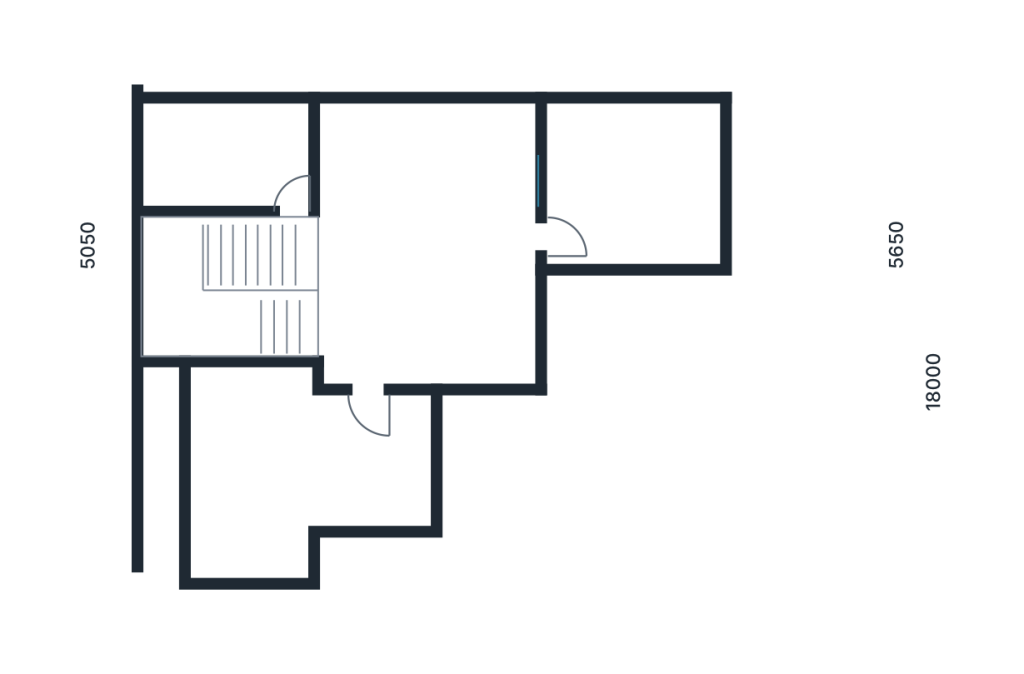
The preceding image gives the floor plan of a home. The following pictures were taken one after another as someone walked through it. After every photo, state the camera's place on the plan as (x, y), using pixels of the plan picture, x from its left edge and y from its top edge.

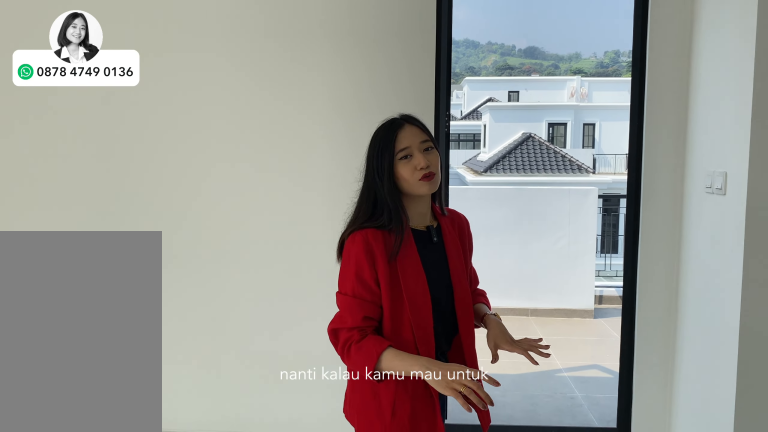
(398, 288)
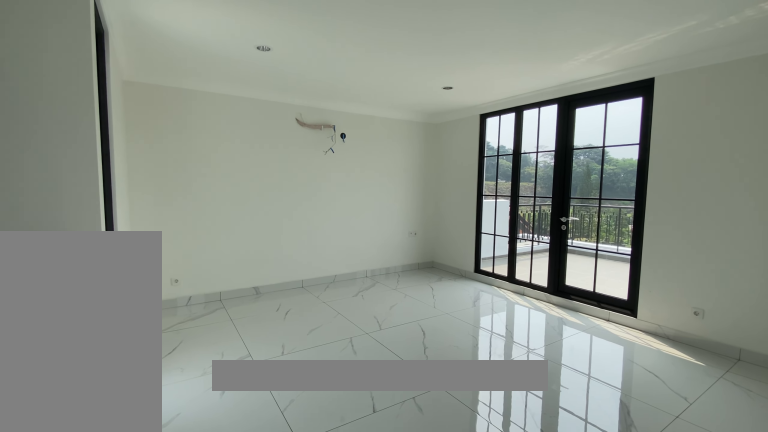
(398, 288)
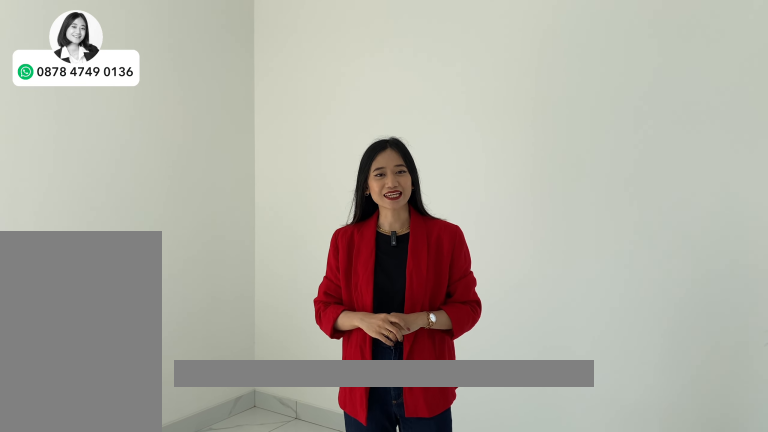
(398, 288)
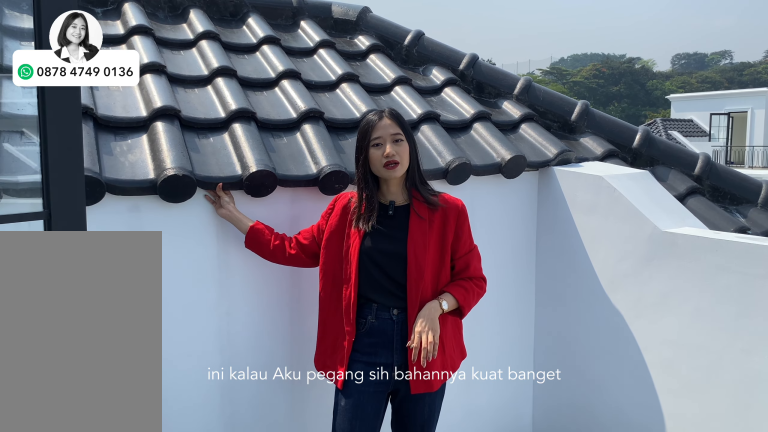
(279, 464)
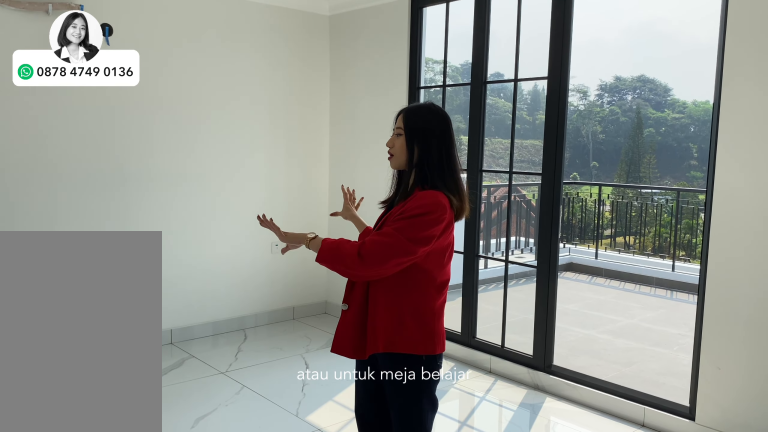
(414, 187)
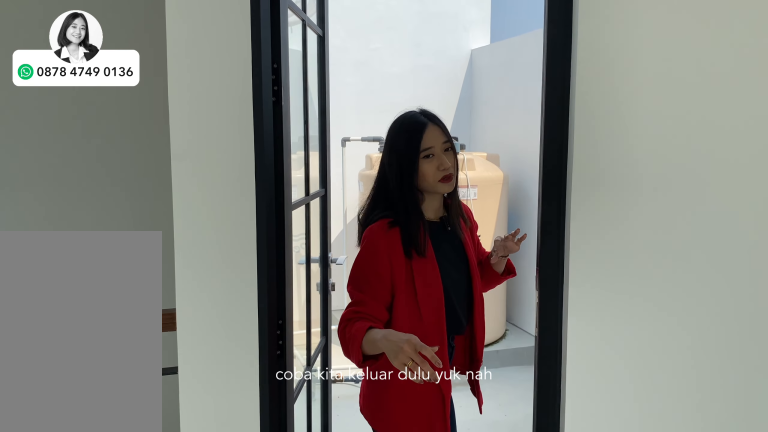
(420, 240)
